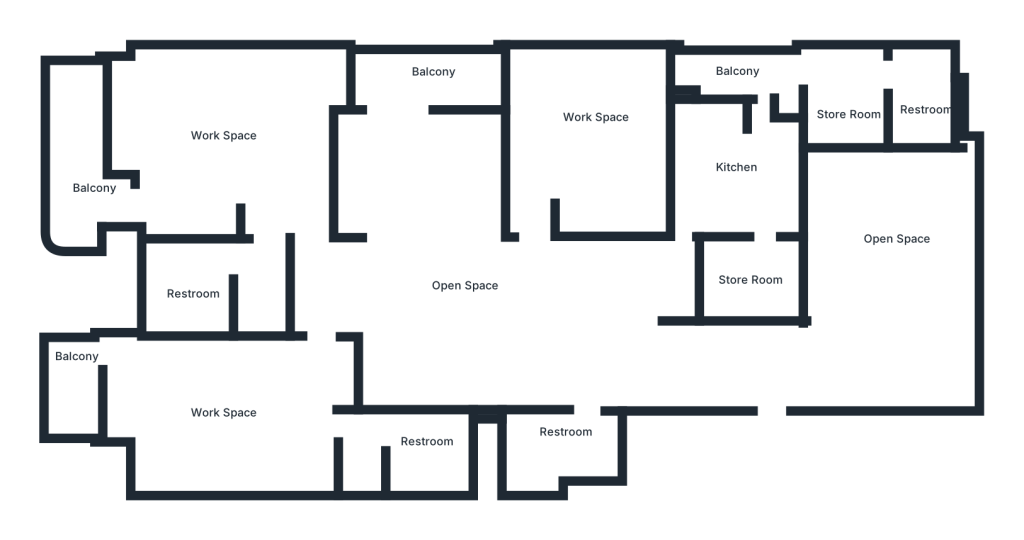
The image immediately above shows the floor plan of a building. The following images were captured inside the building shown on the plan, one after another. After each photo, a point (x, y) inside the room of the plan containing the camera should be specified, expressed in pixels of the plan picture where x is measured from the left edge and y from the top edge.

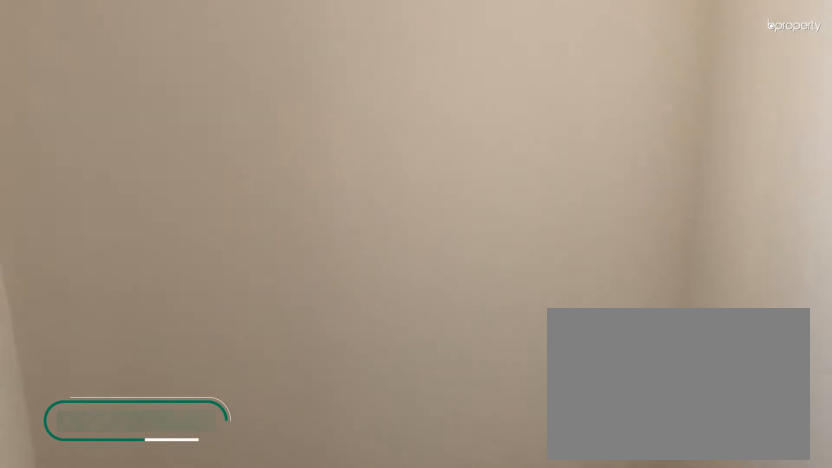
(753, 283)
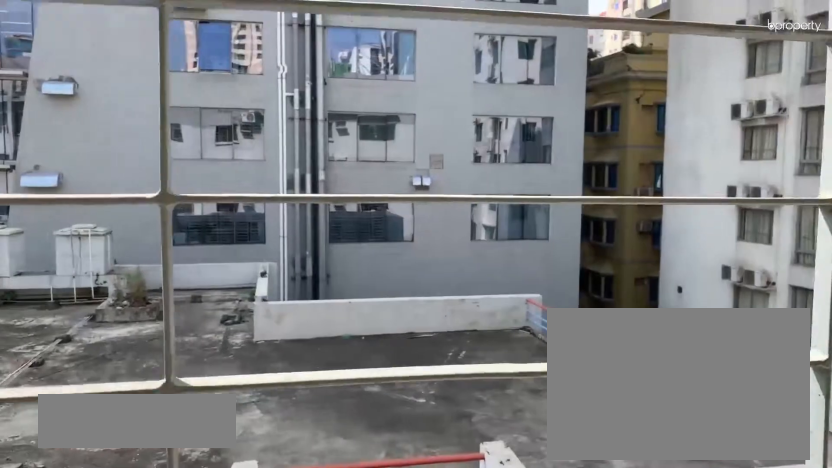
(420, 73)
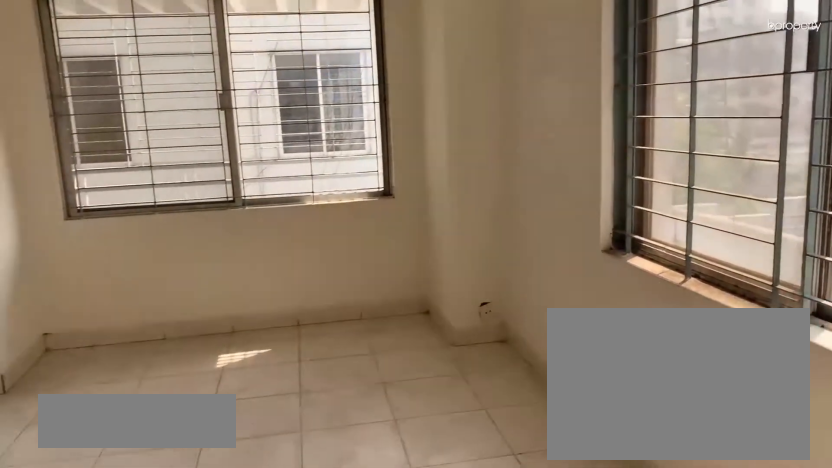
(242, 143)
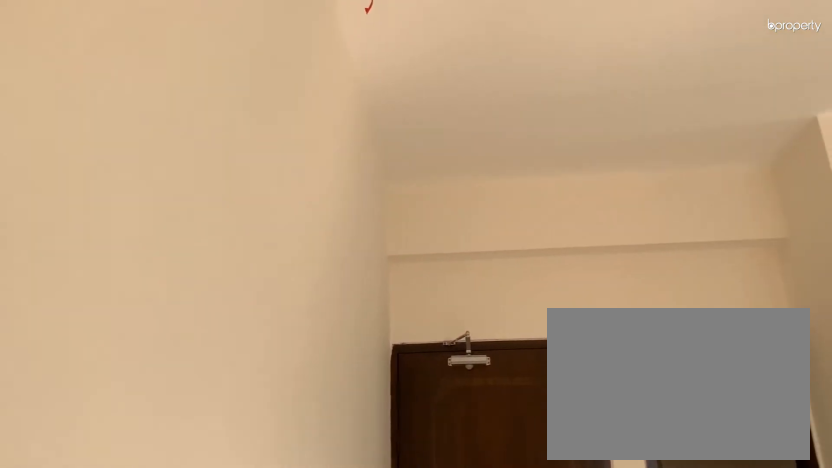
(242, 143)
